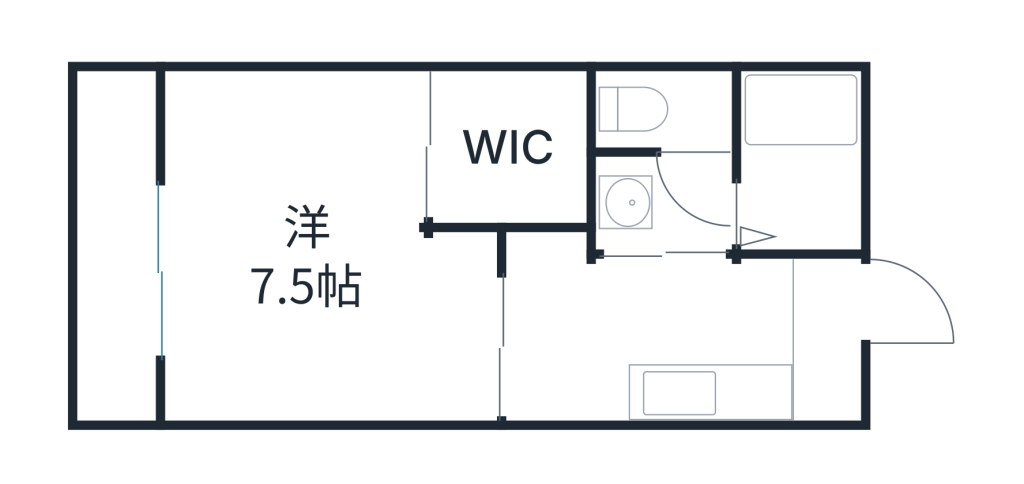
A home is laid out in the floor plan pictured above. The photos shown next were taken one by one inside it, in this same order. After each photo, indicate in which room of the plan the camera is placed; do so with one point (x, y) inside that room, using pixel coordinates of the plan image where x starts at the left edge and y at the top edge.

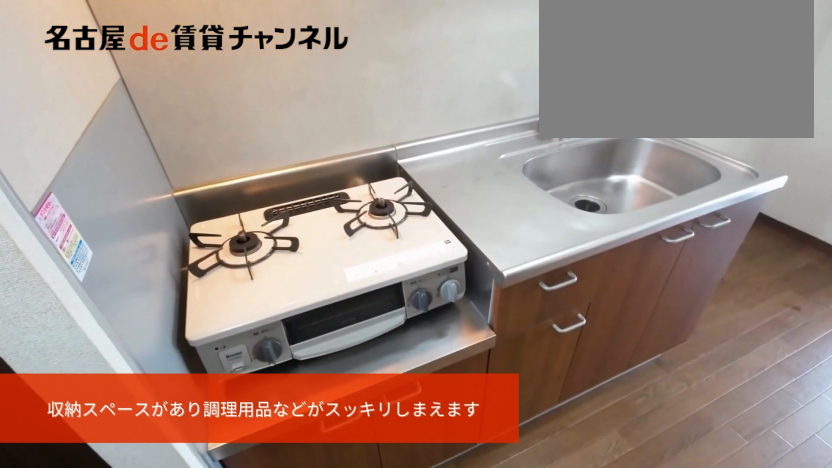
(707, 395)
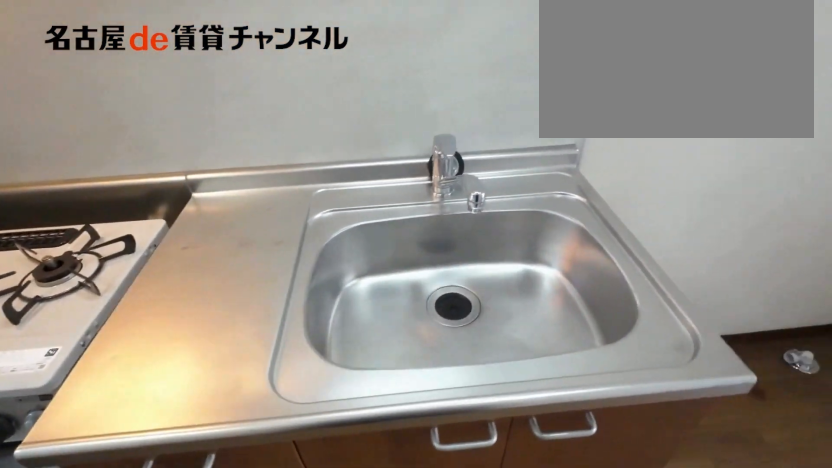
(708, 395)
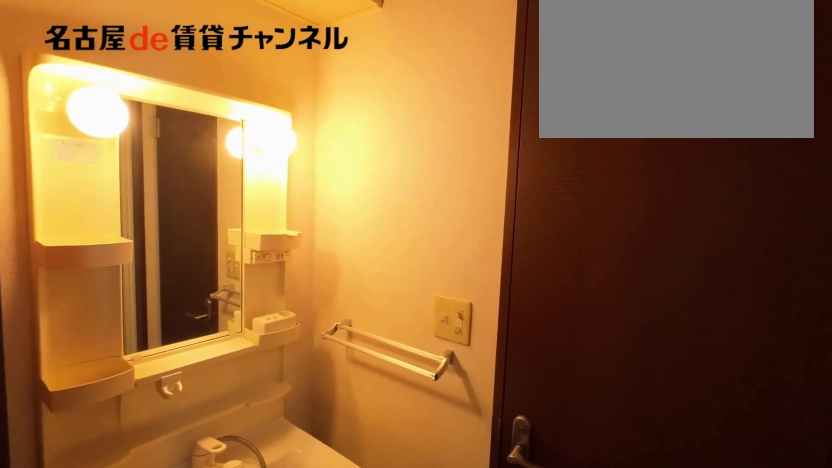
(668, 206)
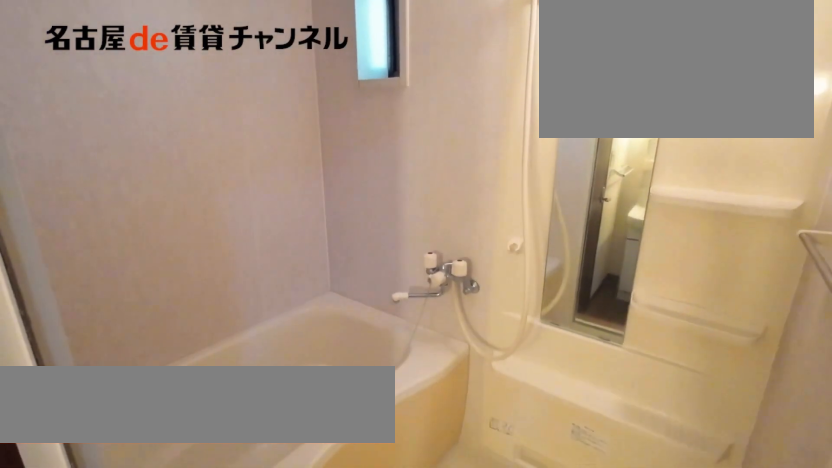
(802, 163)
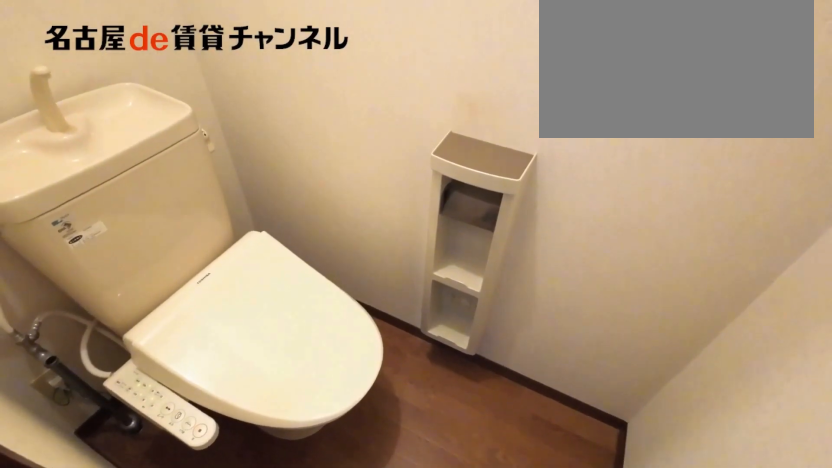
(668, 108)
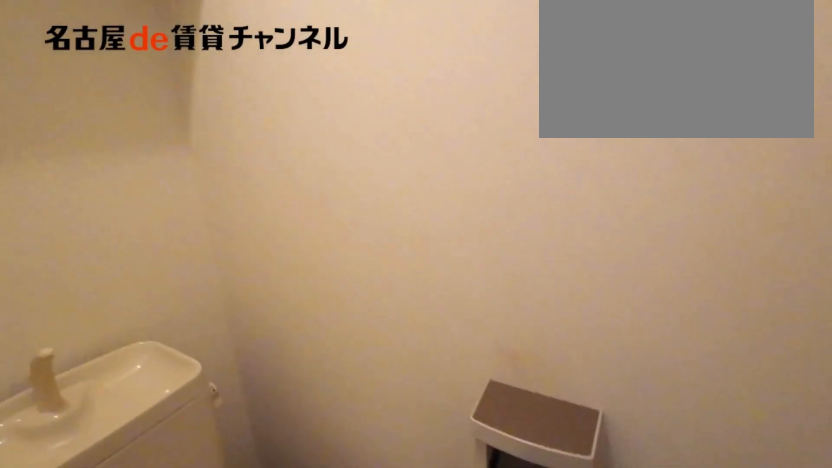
(668, 108)
